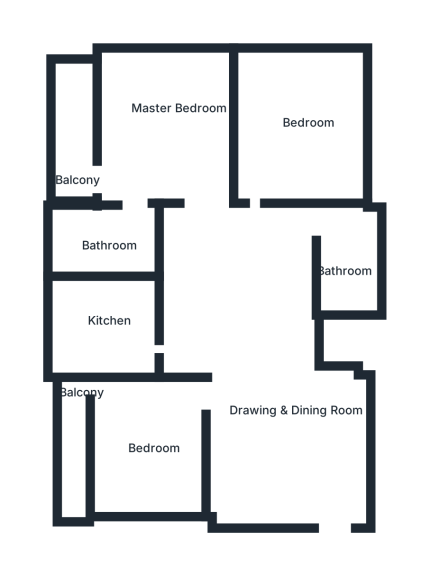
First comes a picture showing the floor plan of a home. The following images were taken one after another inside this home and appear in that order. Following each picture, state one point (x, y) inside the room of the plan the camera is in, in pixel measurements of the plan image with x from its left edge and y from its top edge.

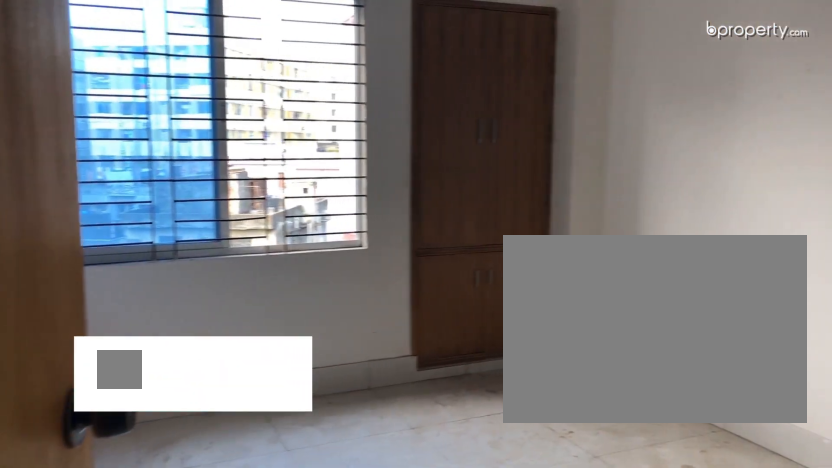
(299, 130)
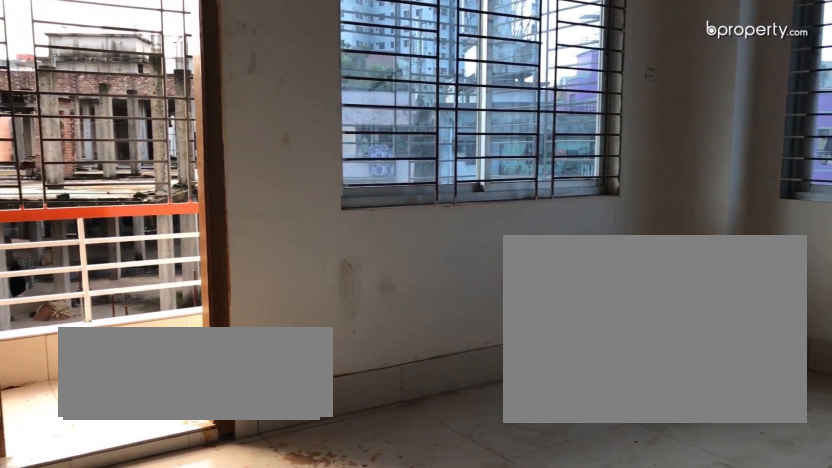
(163, 133)
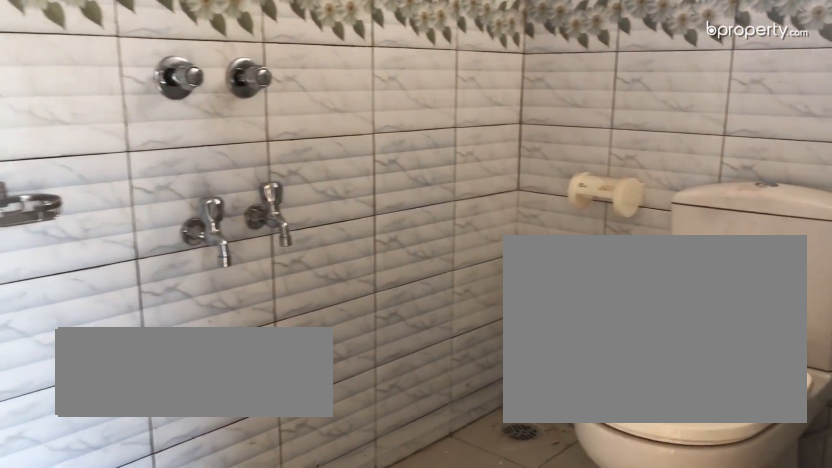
(112, 242)
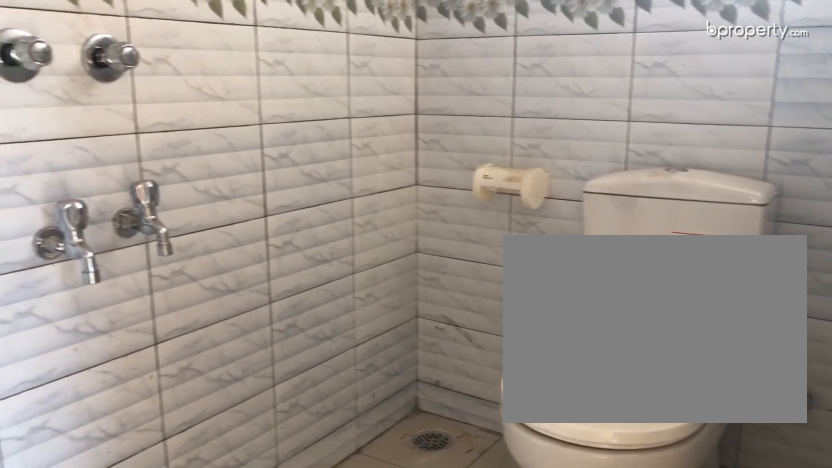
(112, 242)
